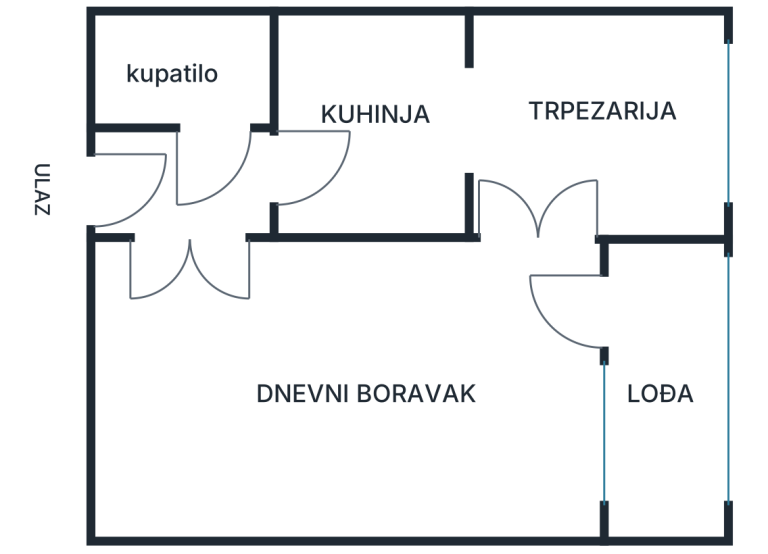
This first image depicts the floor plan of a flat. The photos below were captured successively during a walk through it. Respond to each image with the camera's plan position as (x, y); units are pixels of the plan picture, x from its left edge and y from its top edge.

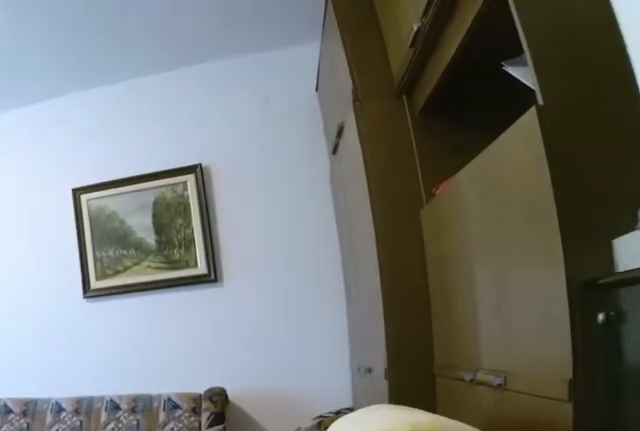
(187, 254)
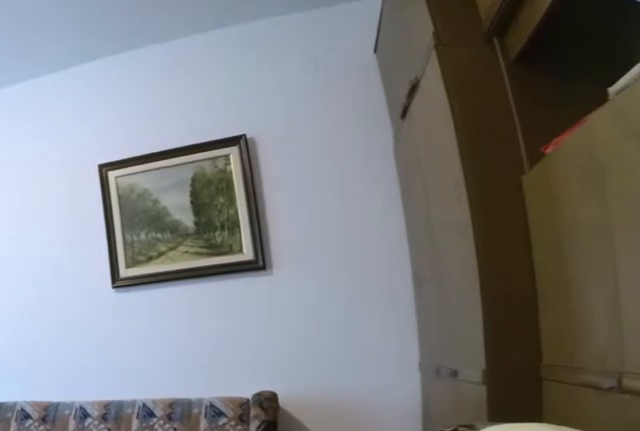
(199, 272)
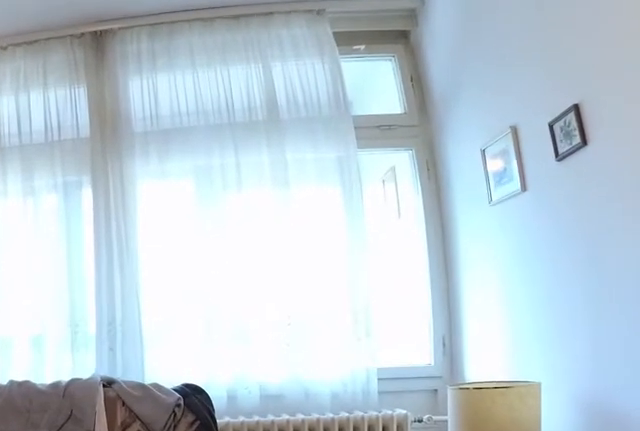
(335, 367)
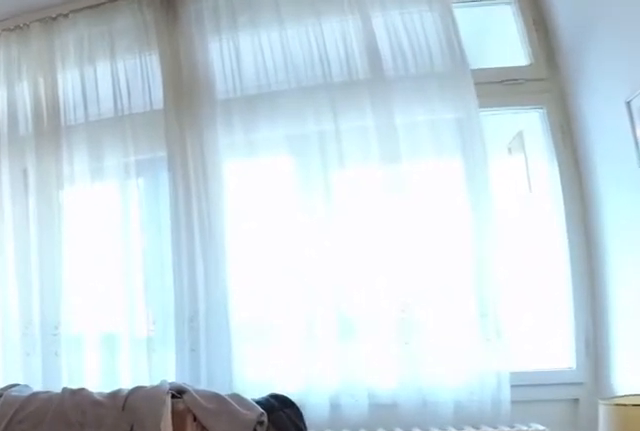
(403, 368)
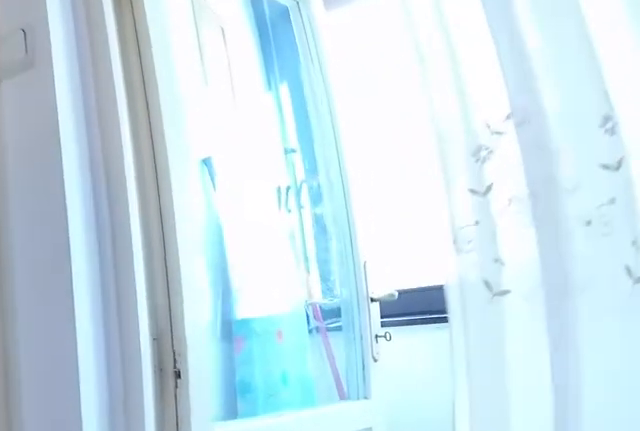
(529, 328)
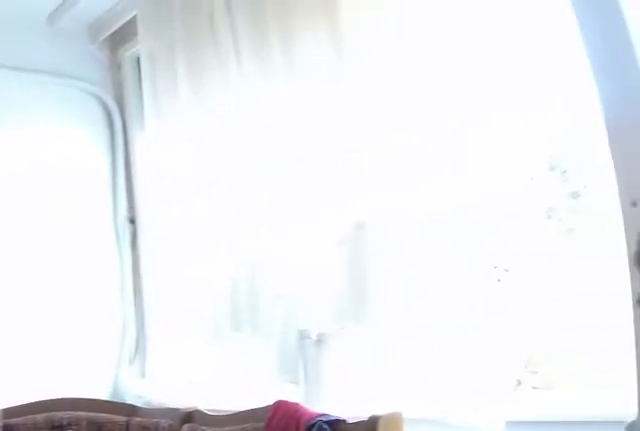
(524, 225)
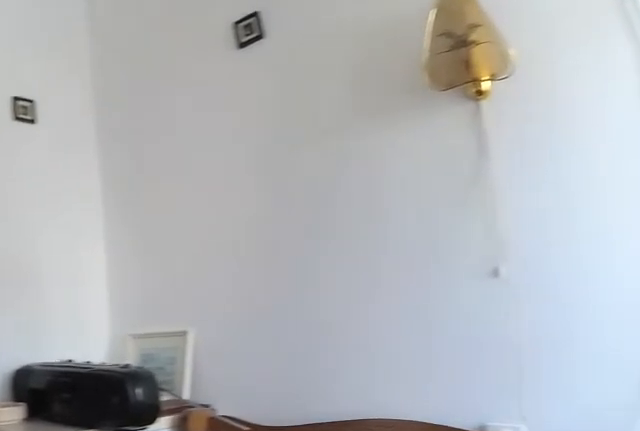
(643, 173)
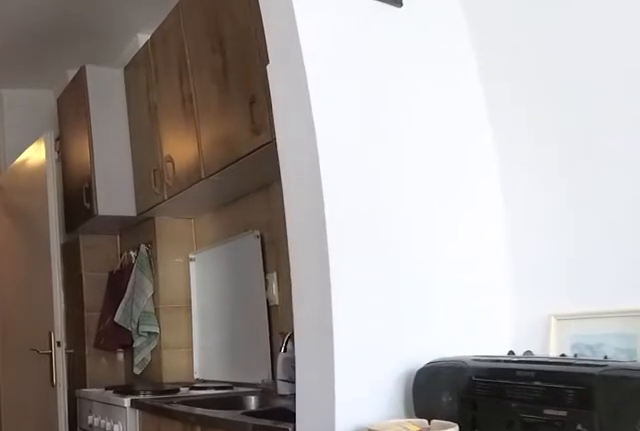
(578, 147)
